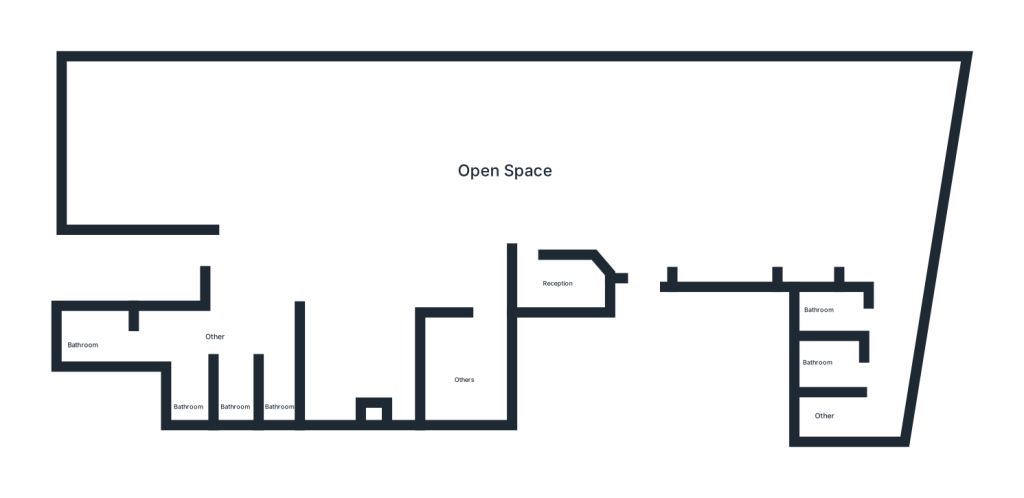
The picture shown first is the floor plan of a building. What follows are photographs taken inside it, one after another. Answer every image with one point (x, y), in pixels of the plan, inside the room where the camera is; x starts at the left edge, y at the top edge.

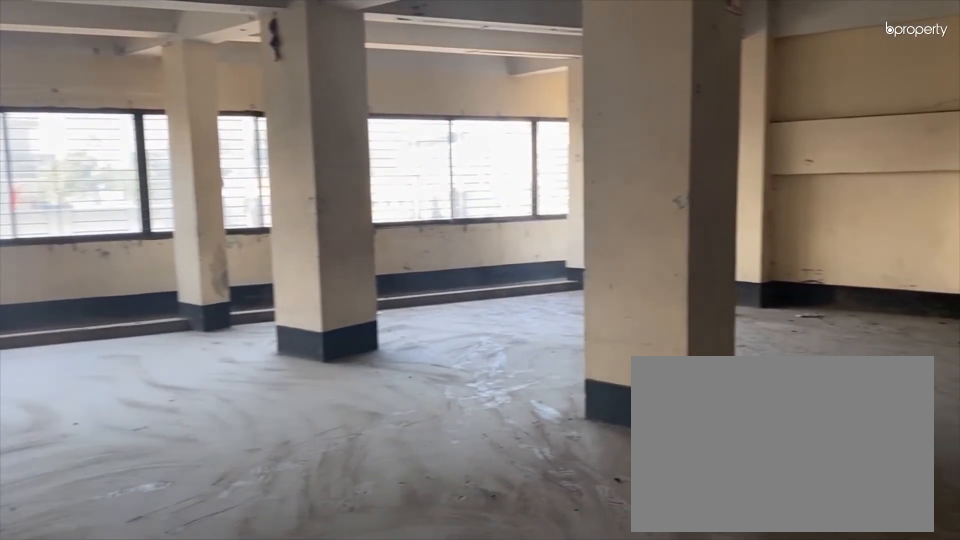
(819, 154)
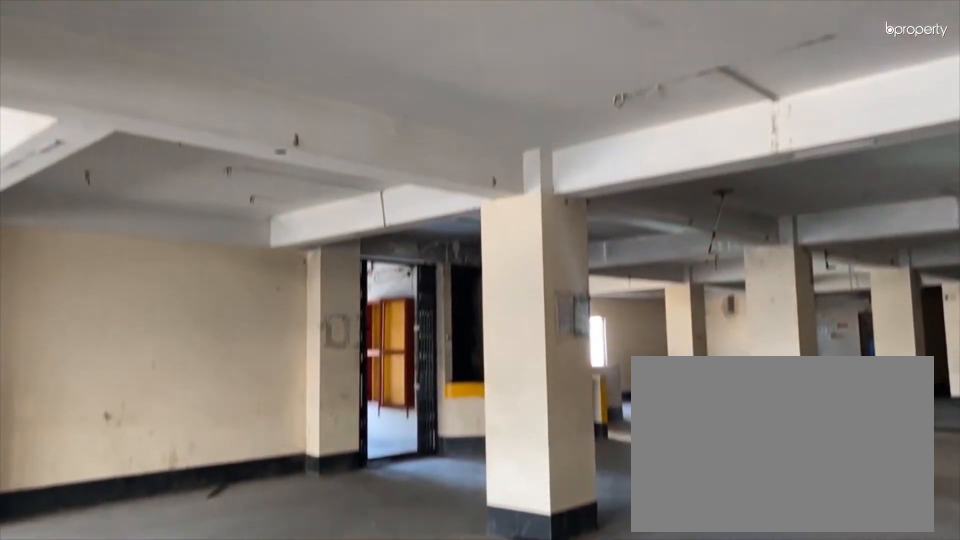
(819, 154)
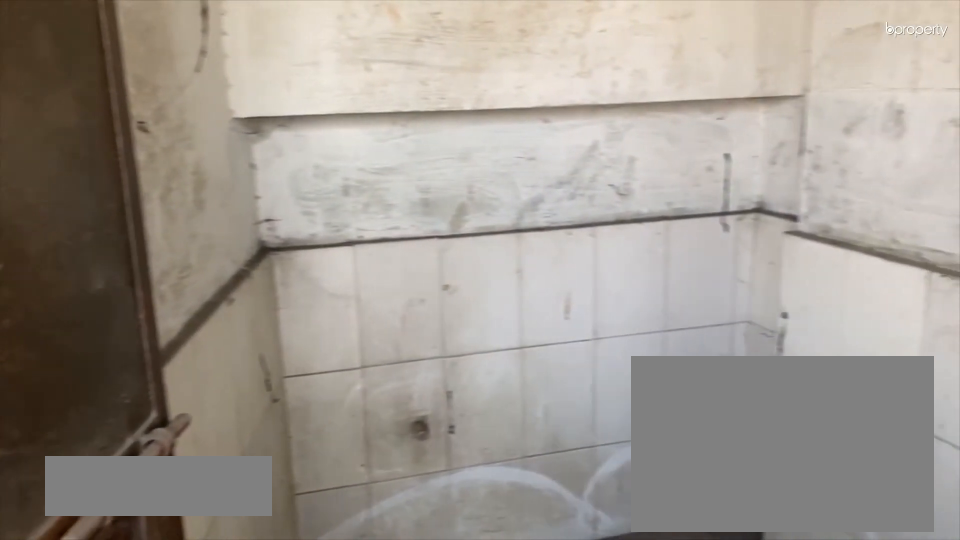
(856, 304)
